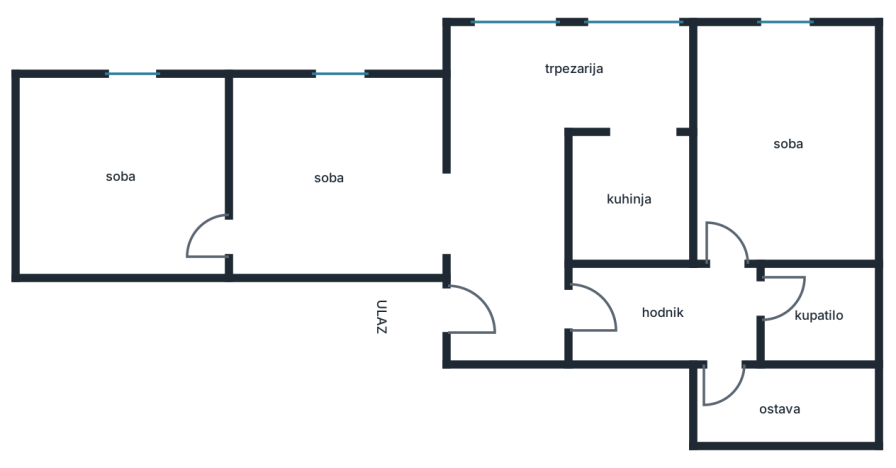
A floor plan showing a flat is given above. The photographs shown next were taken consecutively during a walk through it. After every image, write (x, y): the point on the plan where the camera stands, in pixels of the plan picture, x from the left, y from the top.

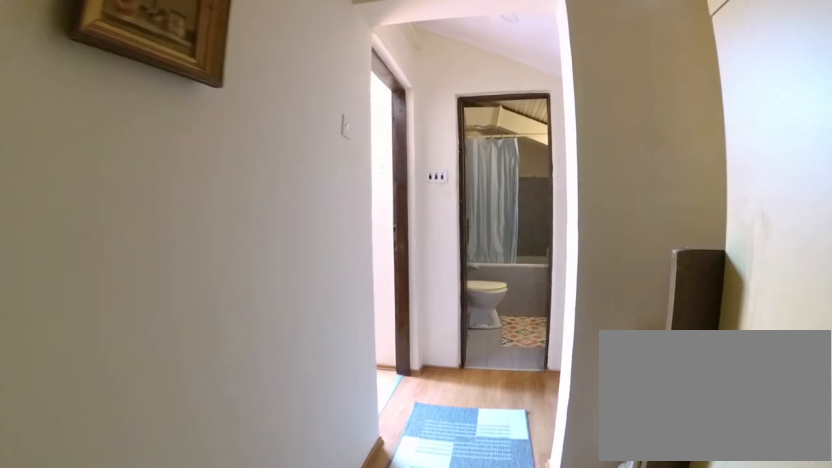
(586, 306)
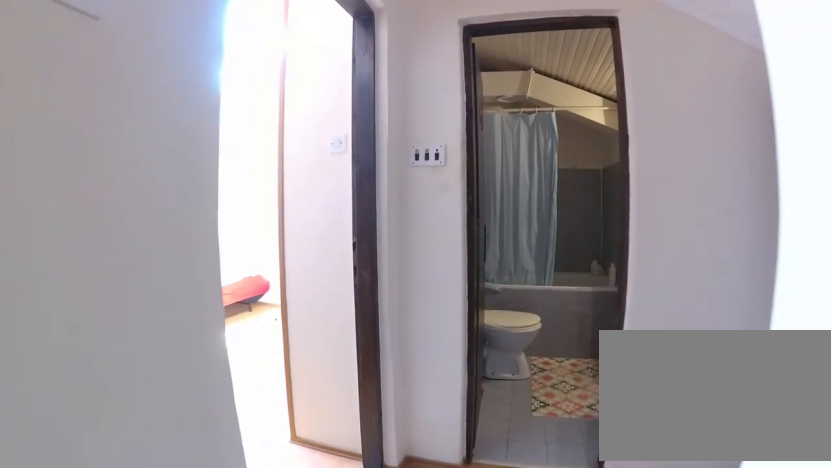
(637, 311)
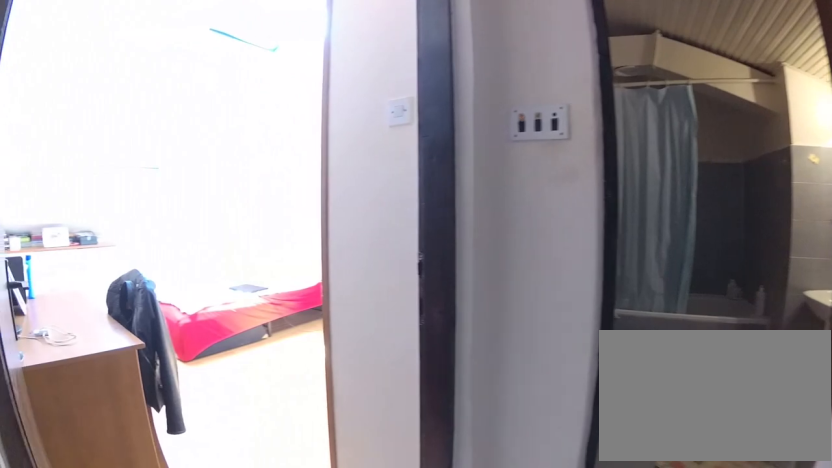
(673, 311)
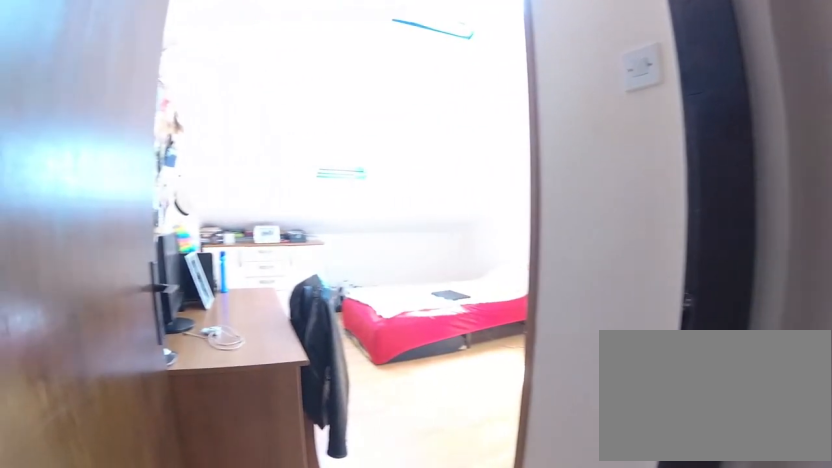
(702, 301)
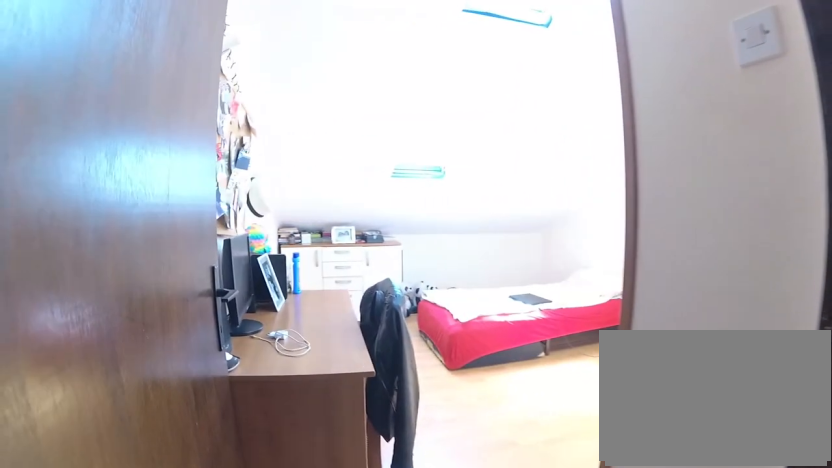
(709, 295)
